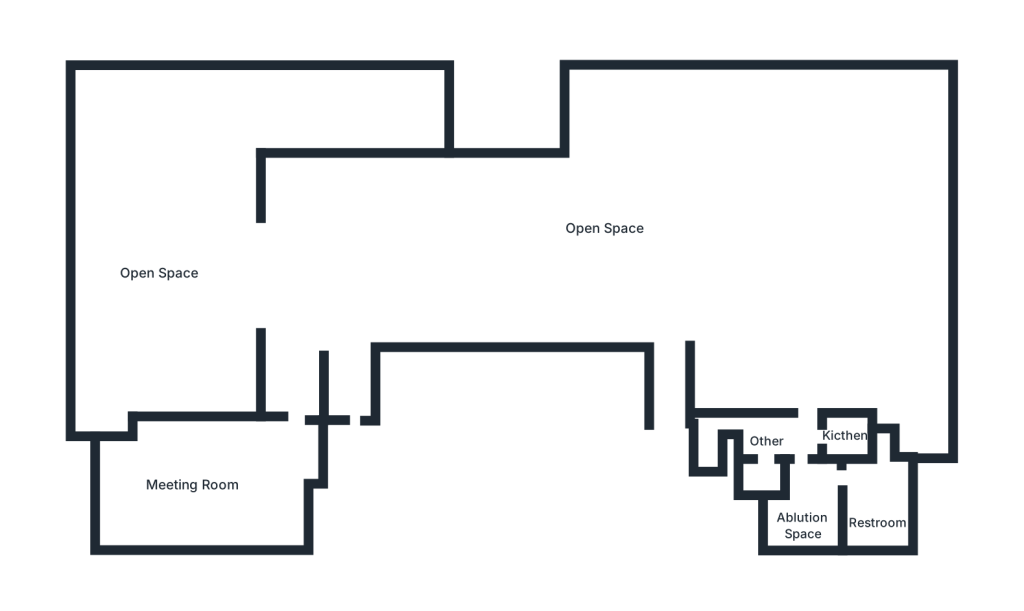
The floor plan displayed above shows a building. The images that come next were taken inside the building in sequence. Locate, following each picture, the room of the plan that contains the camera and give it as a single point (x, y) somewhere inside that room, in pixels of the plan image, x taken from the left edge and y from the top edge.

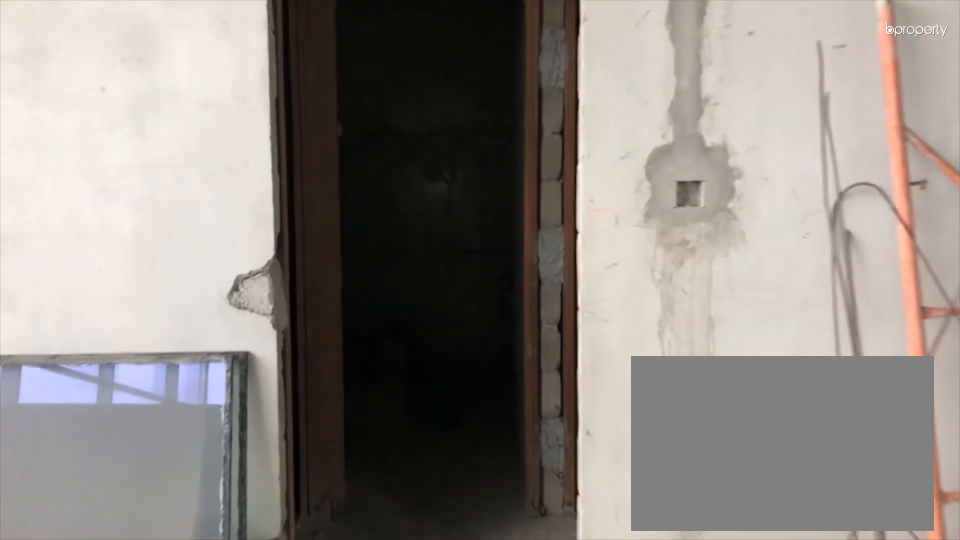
(805, 320)
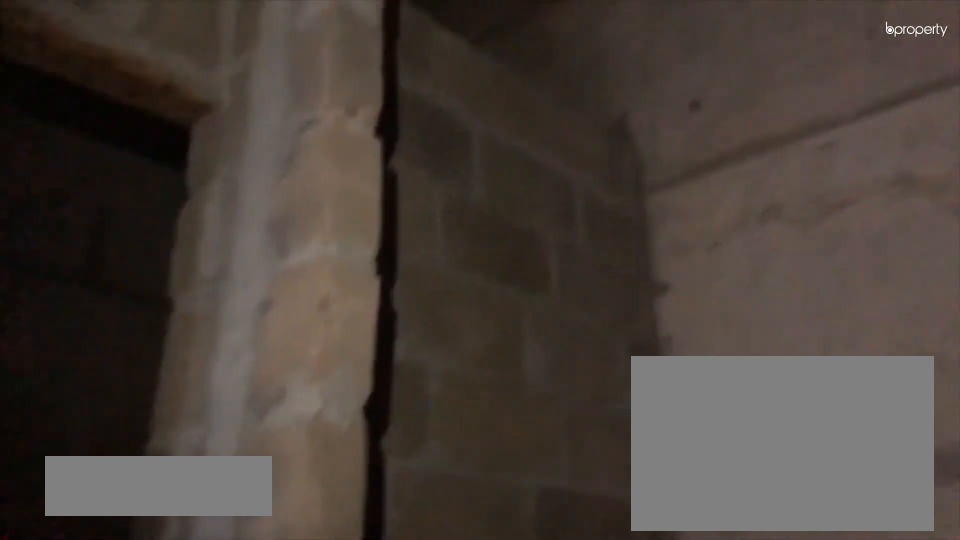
(814, 498)
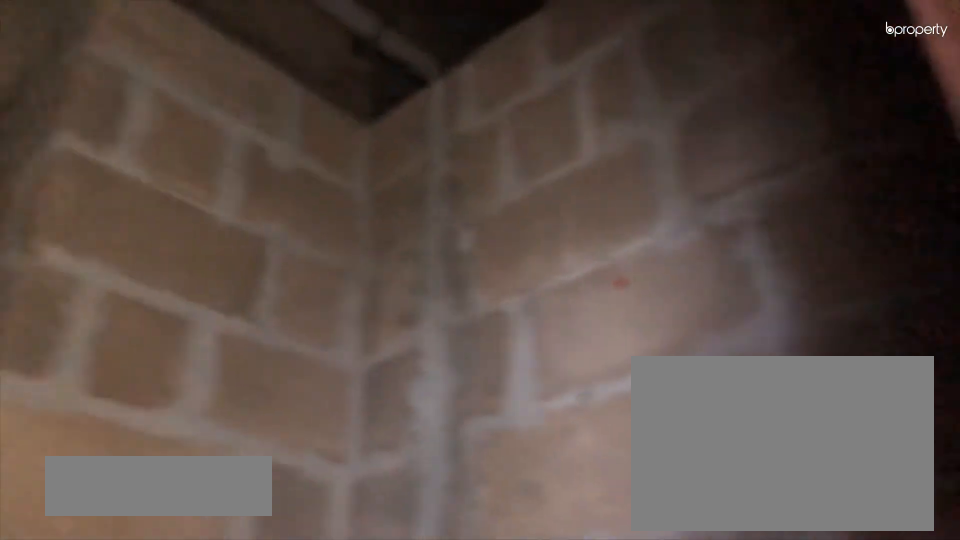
(814, 498)
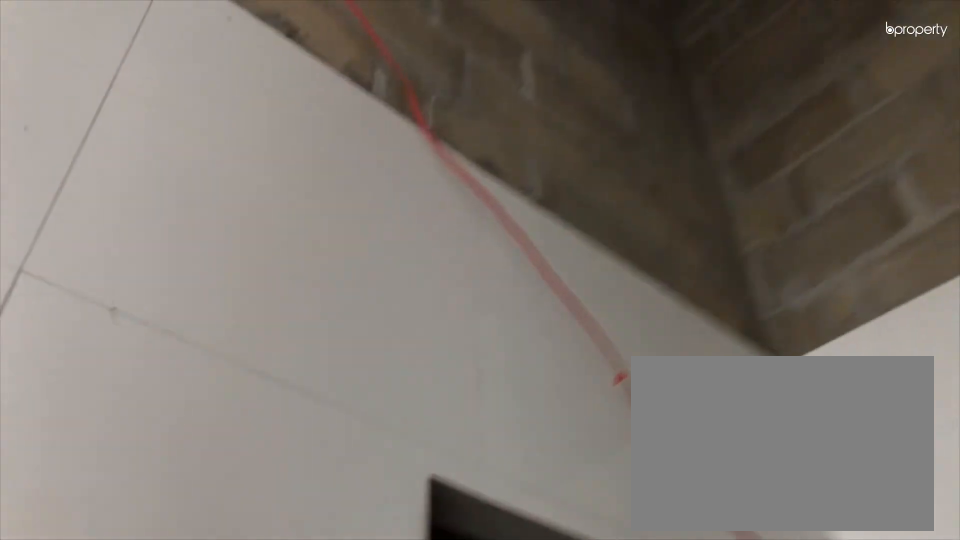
(352, 386)
